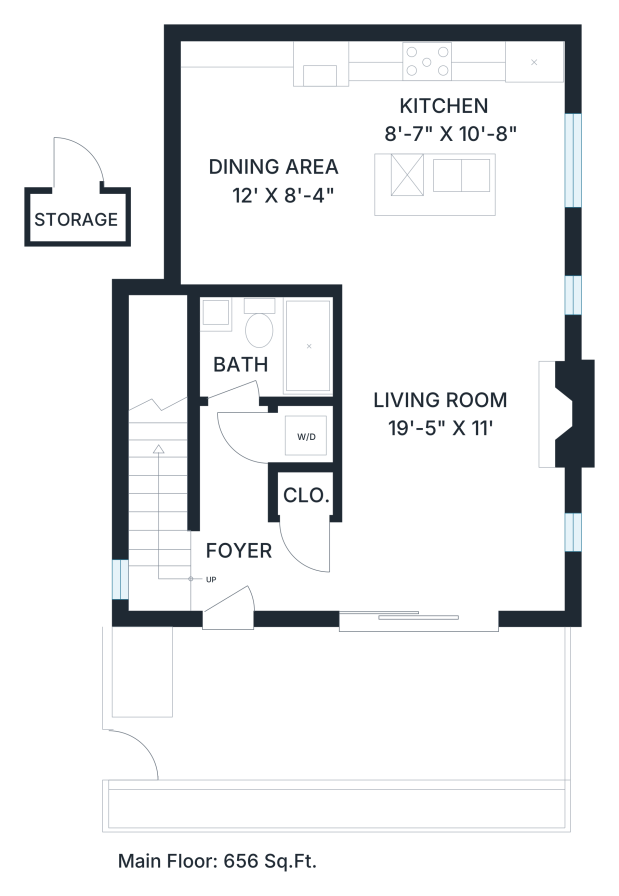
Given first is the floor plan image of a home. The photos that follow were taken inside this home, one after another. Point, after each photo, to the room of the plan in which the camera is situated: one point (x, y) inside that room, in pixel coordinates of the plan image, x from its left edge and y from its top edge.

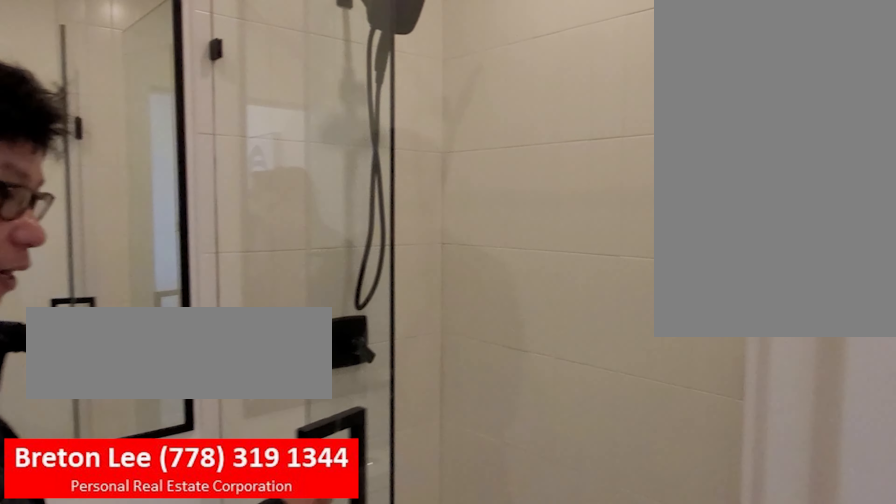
(242, 368)
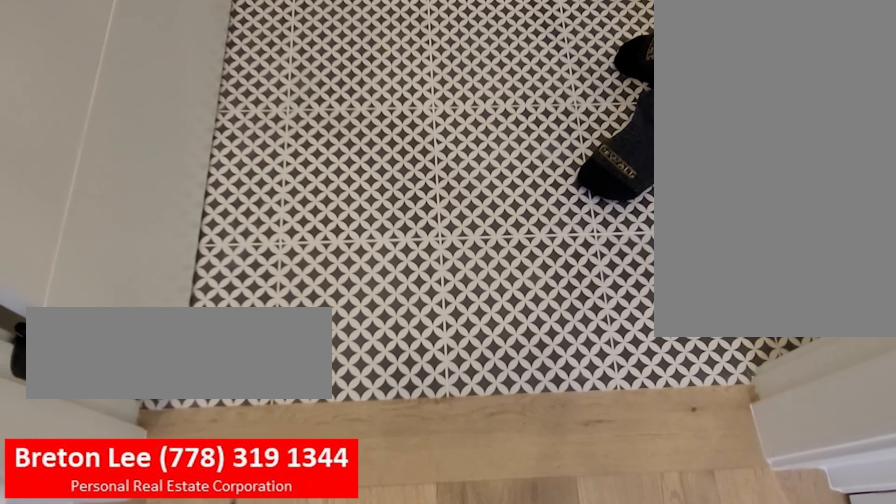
(242, 368)
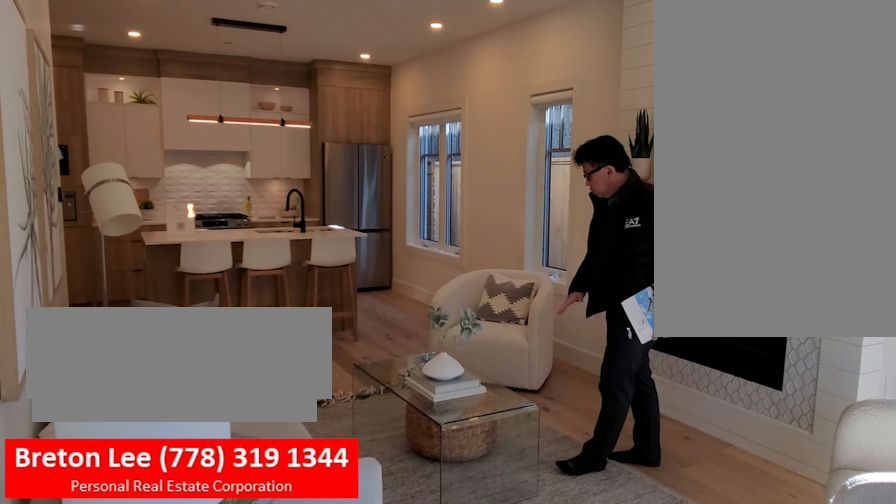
(436, 484)
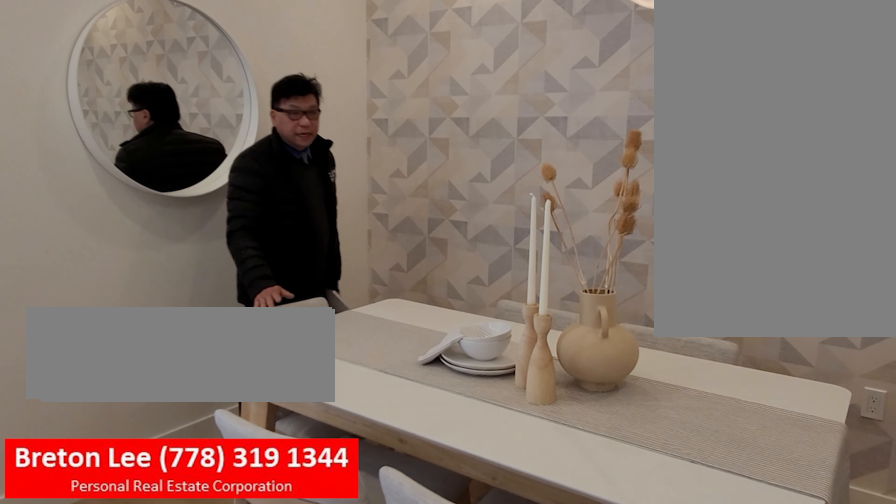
(270, 244)
